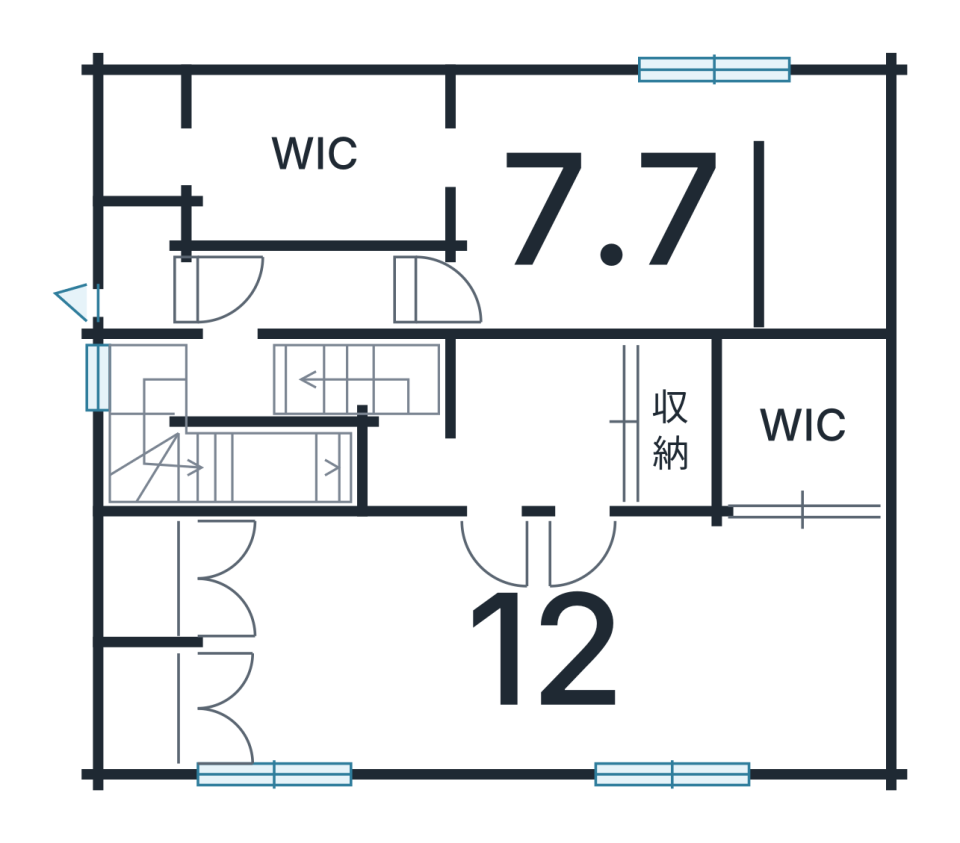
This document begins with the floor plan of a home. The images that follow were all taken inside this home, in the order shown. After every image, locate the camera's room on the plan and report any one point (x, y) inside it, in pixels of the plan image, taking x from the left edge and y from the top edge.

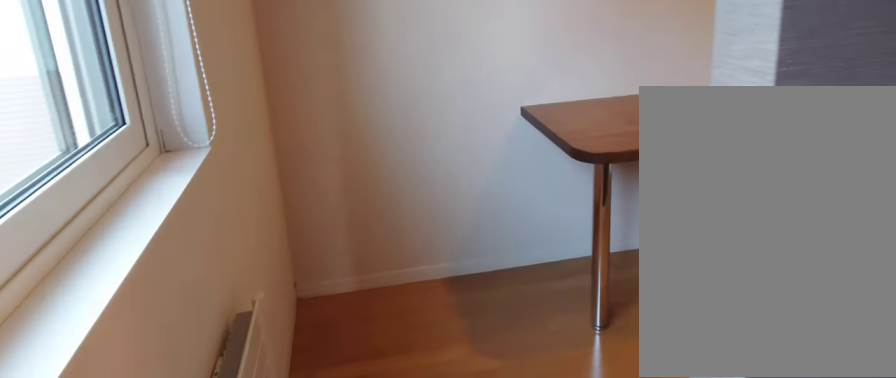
(592, 217)
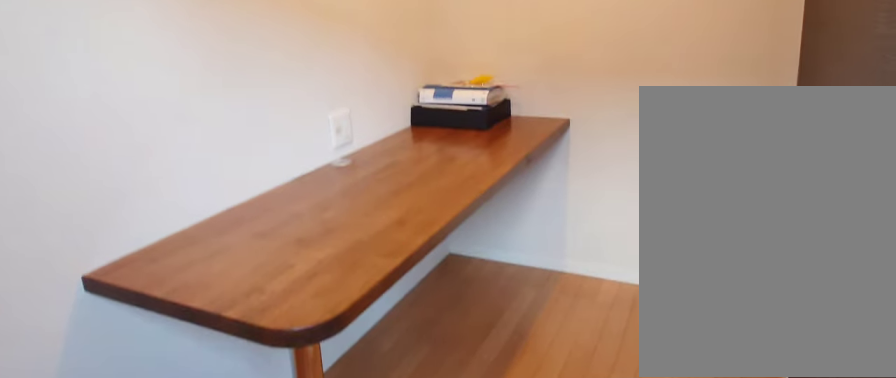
(592, 217)
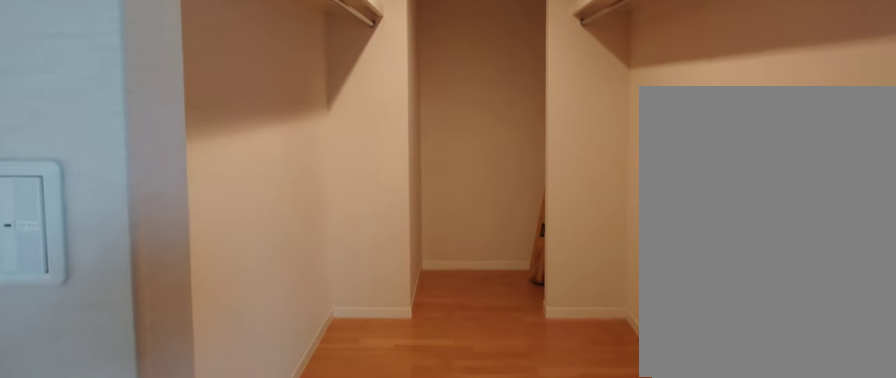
(296, 163)
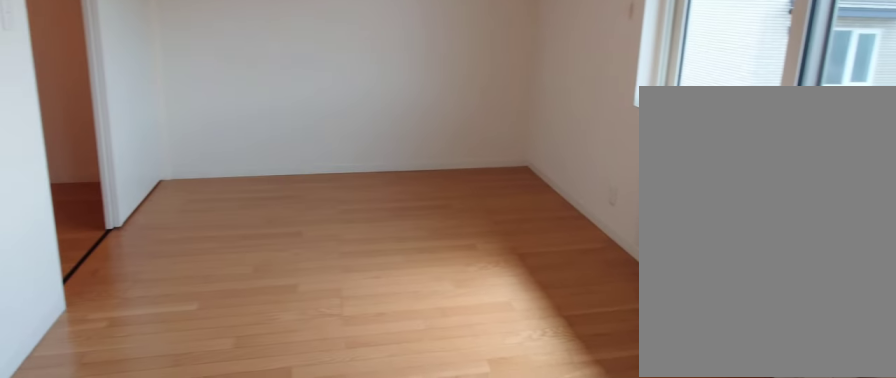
(536, 669)
